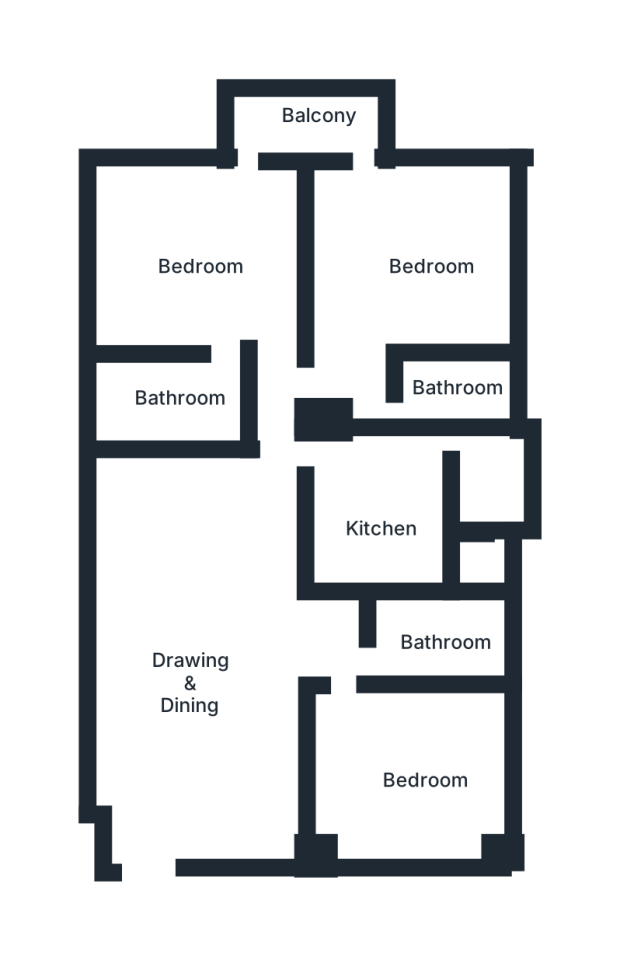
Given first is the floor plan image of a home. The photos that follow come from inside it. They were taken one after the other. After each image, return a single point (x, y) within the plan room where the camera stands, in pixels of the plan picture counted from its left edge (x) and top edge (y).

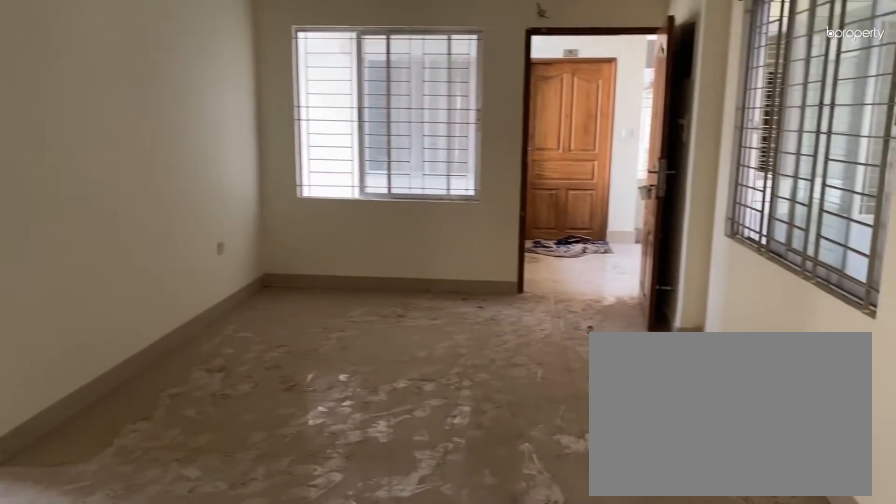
(211, 674)
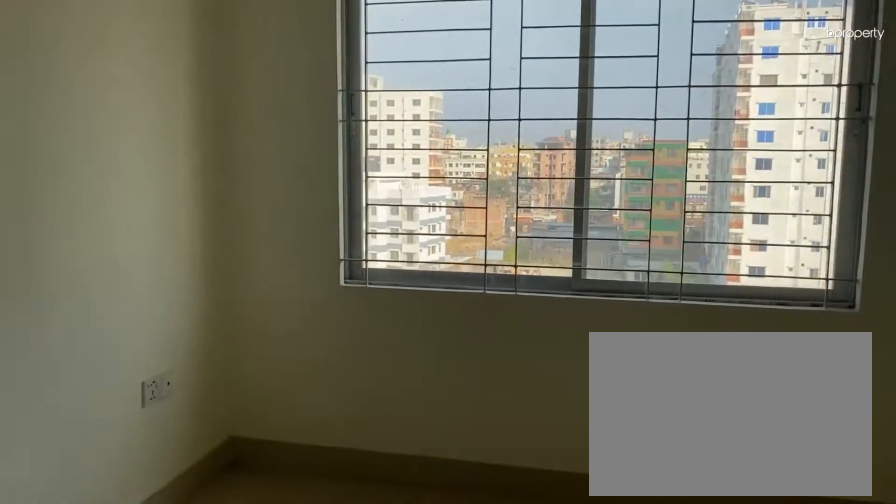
(423, 781)
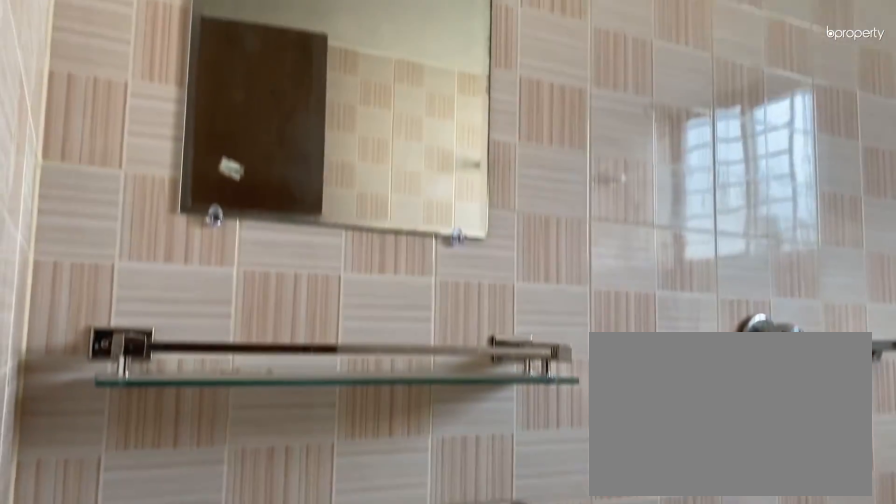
(442, 642)
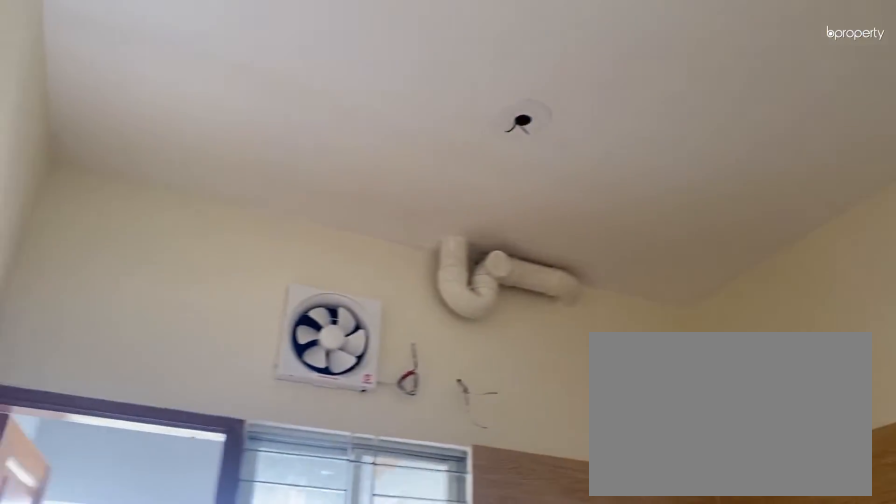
(377, 525)
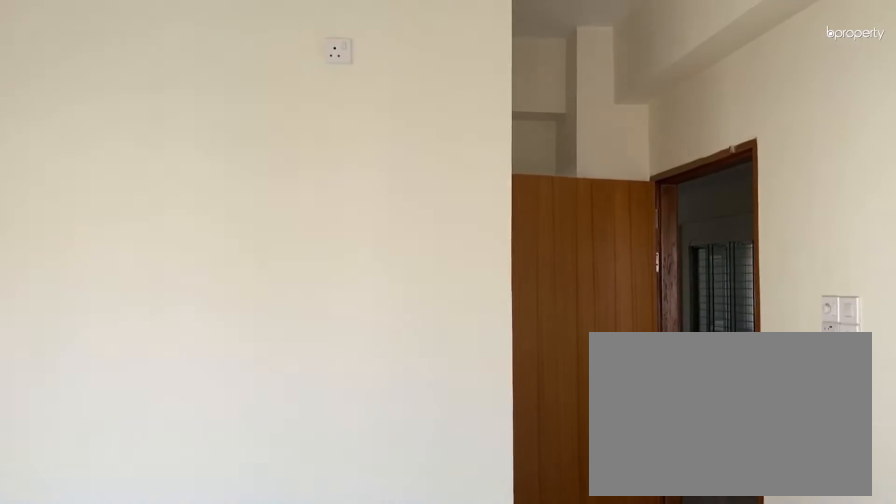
(434, 263)
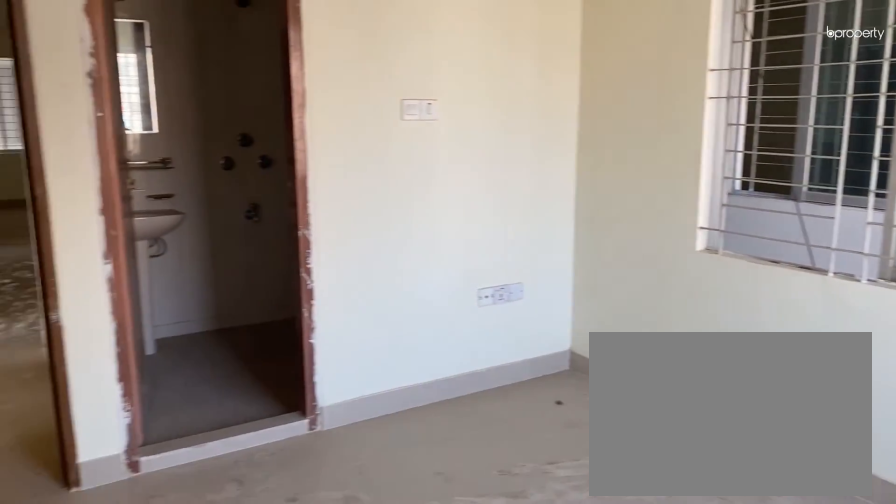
(201, 266)
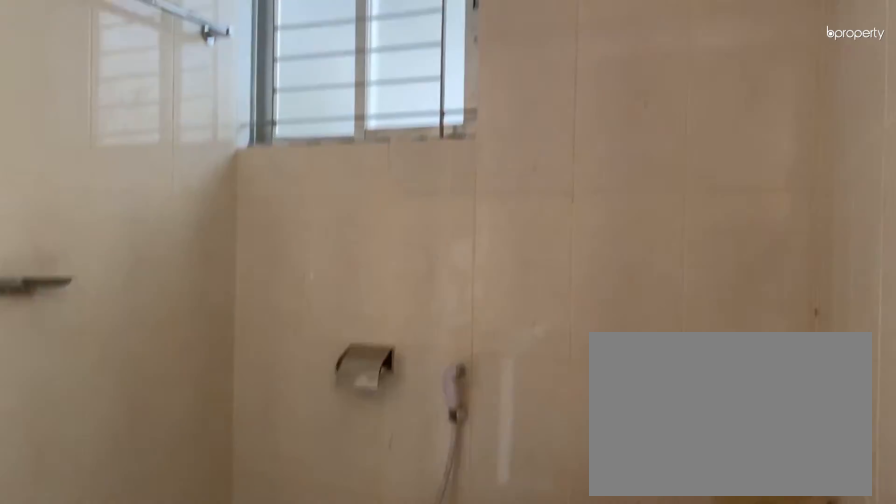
(179, 397)
